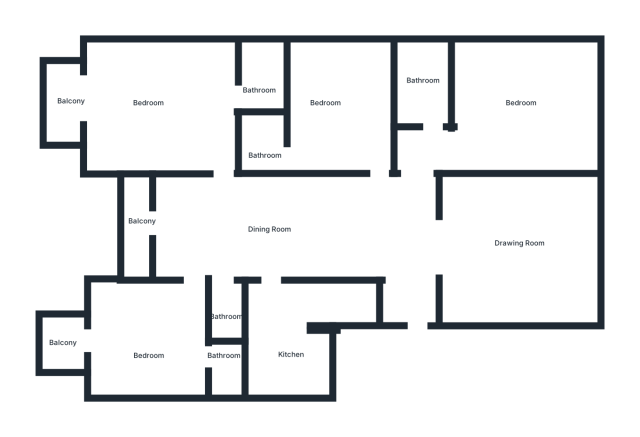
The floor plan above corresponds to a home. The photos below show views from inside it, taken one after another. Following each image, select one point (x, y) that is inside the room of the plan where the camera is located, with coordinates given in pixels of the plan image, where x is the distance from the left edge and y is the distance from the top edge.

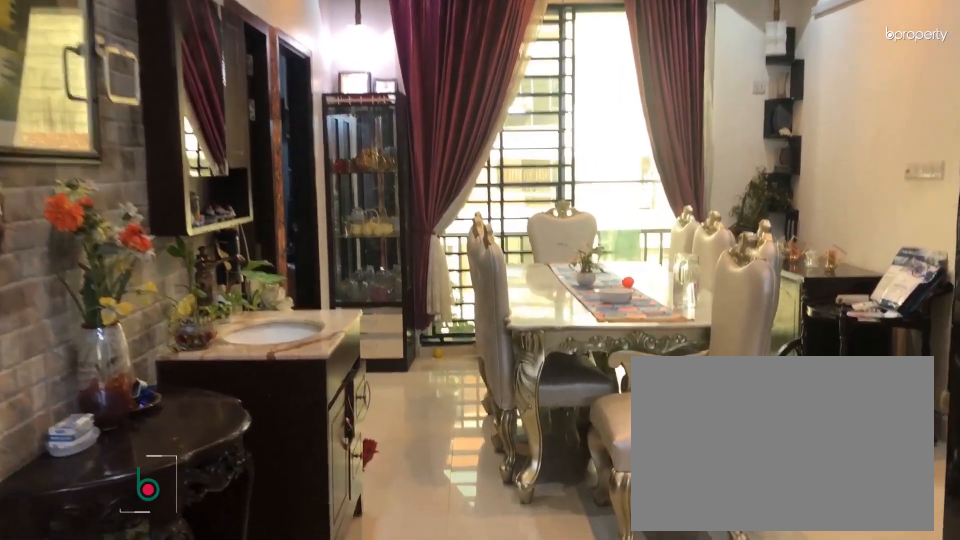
(276, 228)
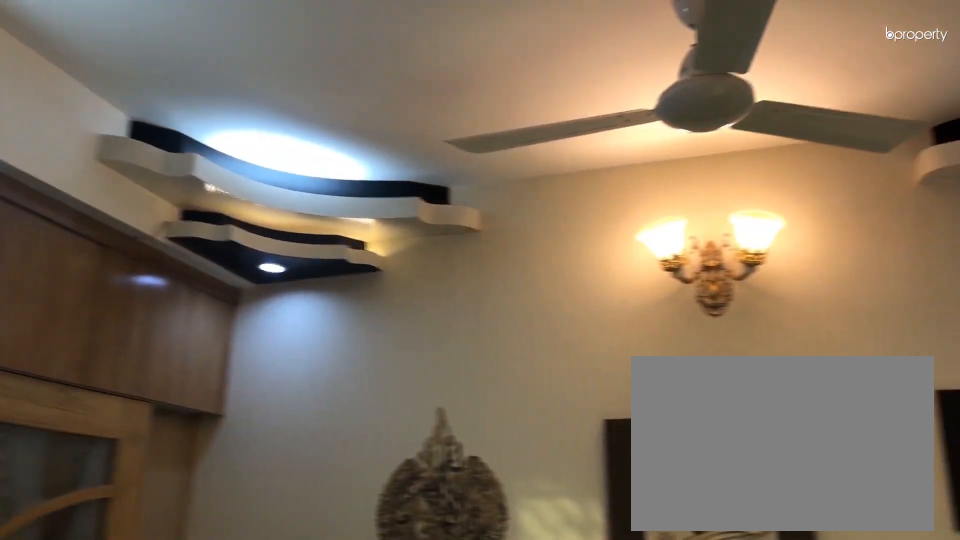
(513, 244)
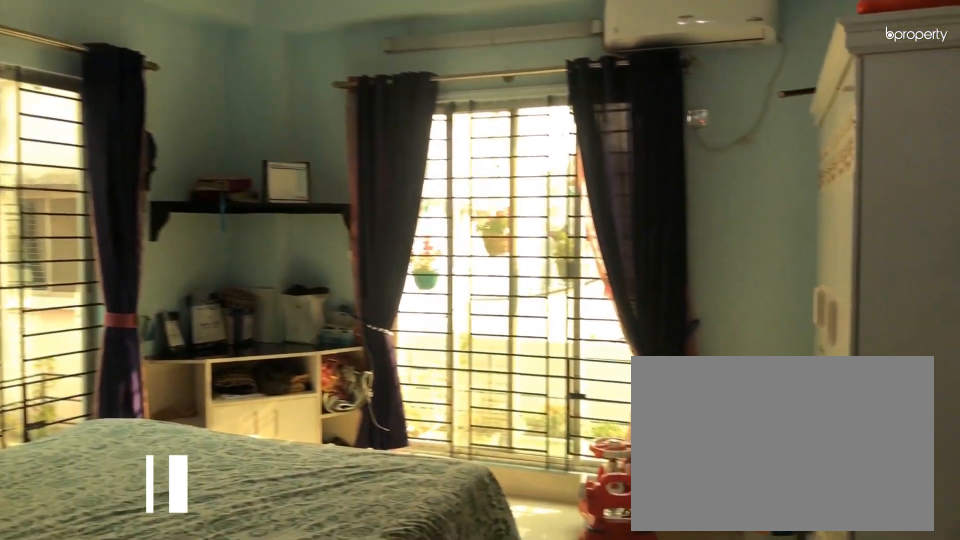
(512, 116)
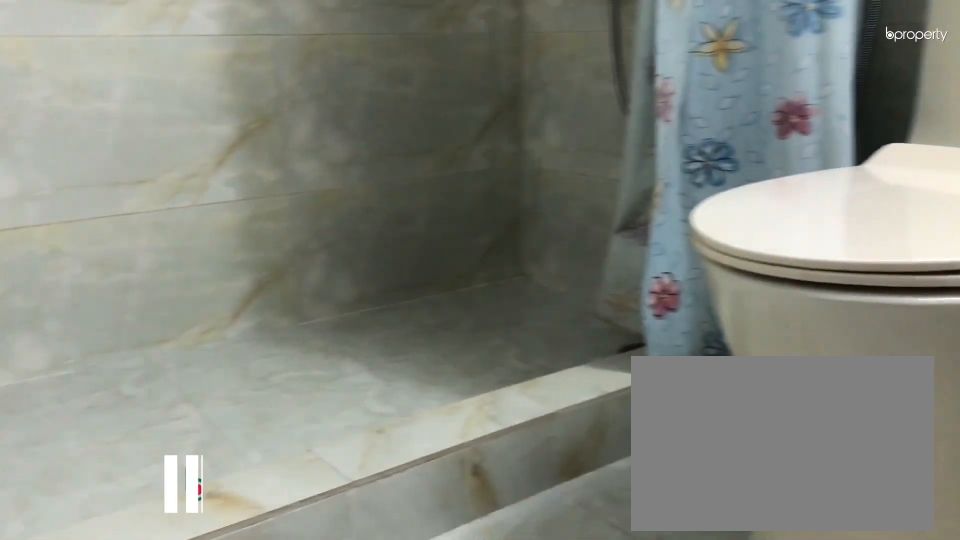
(268, 72)
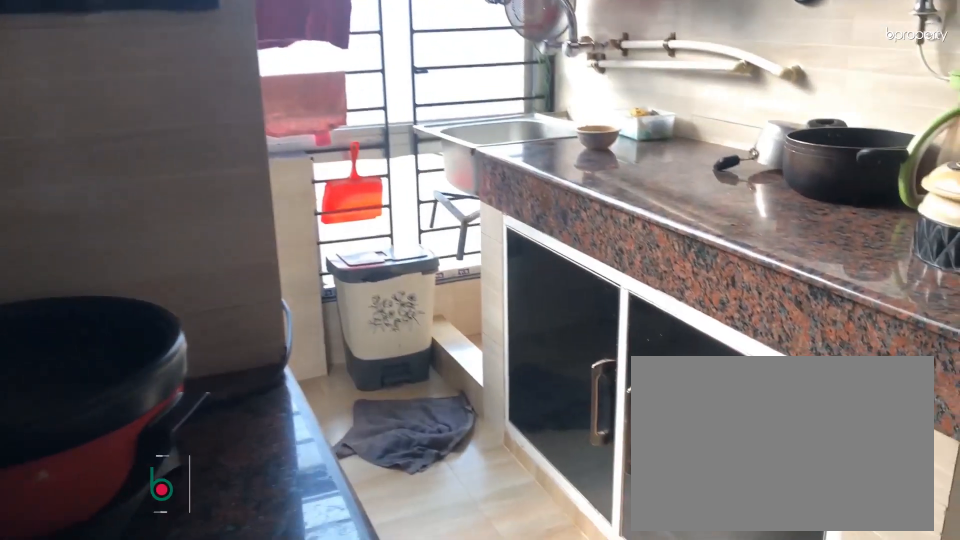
(284, 323)
